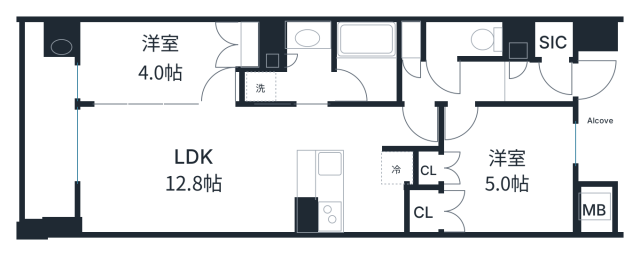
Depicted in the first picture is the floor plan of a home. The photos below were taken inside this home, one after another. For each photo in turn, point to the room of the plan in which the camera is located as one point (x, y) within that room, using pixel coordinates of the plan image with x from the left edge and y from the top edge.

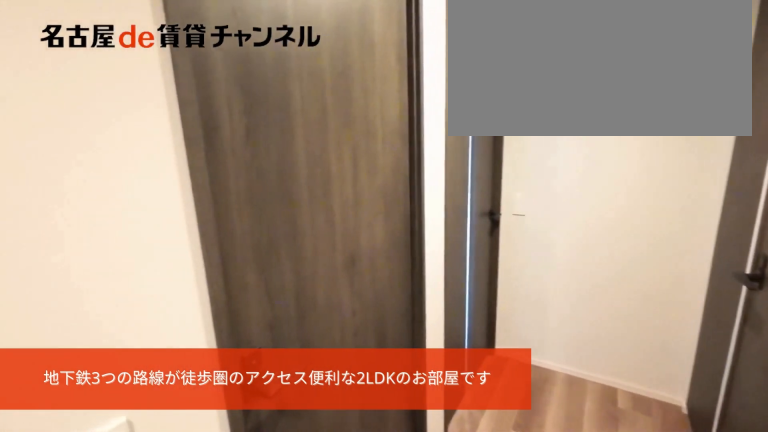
(555, 81)
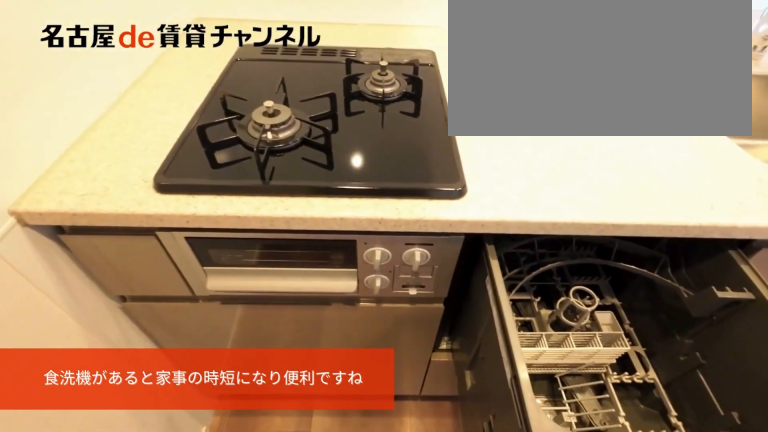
(347, 191)
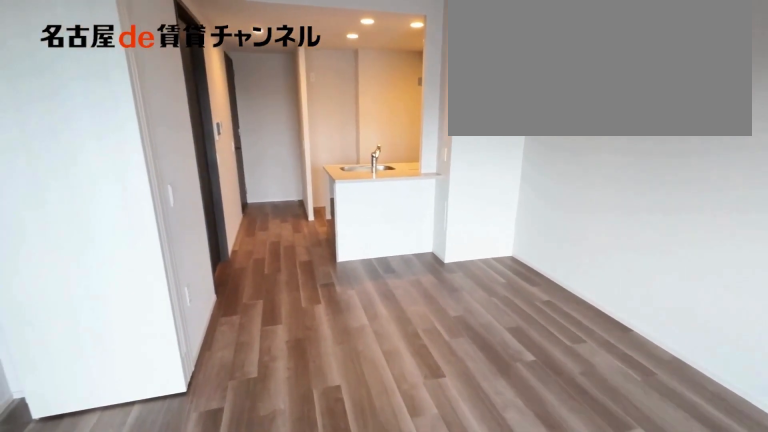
(184, 168)
